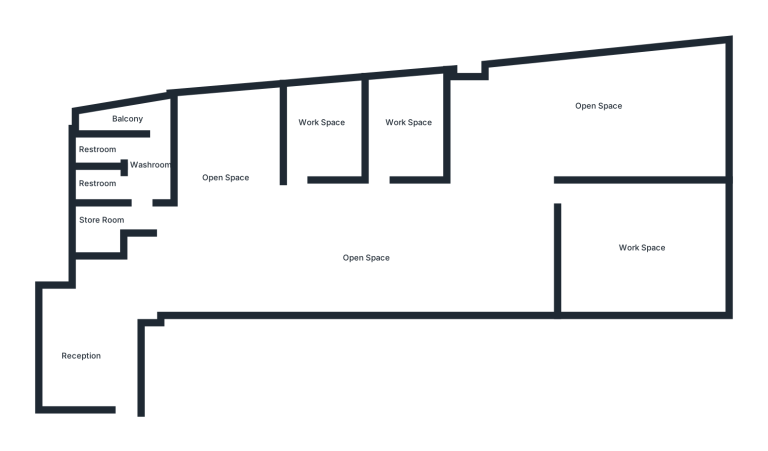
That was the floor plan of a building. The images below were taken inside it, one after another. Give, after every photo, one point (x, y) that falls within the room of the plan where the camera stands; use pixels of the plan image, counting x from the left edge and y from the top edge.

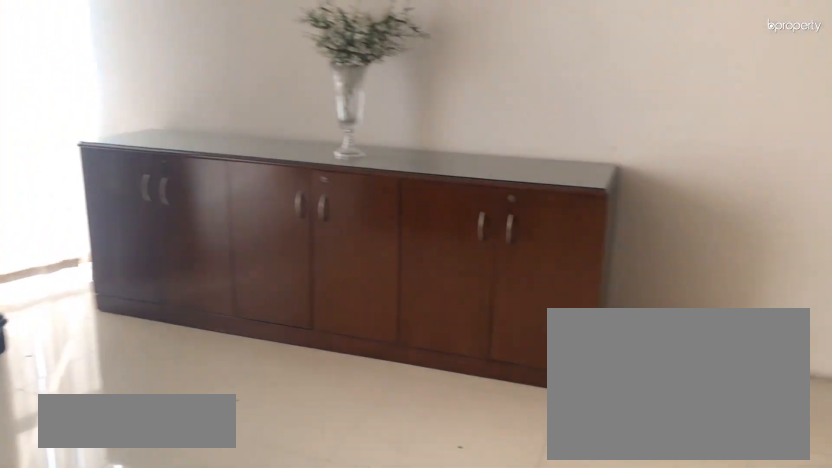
(633, 238)
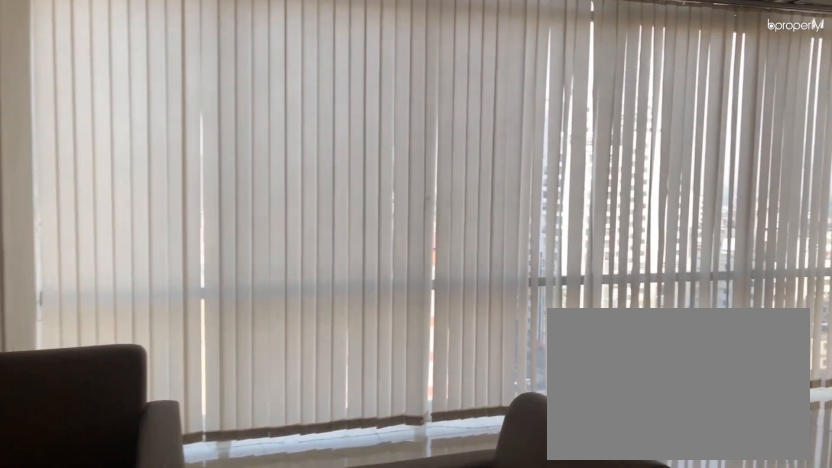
(540, 133)
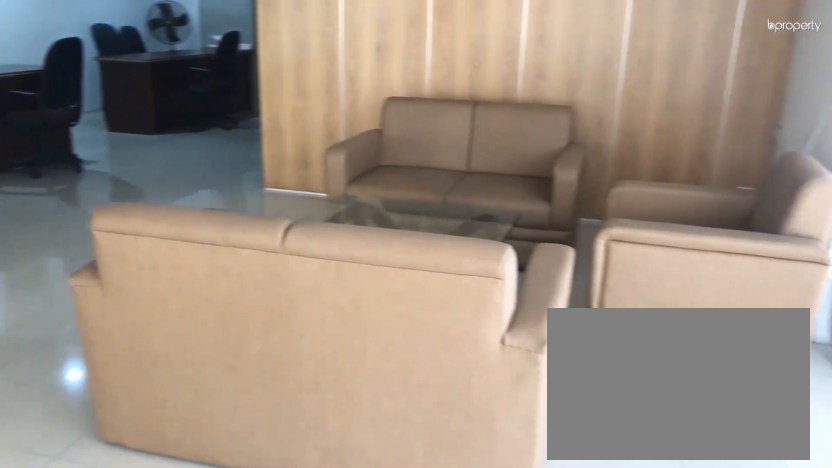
(608, 116)
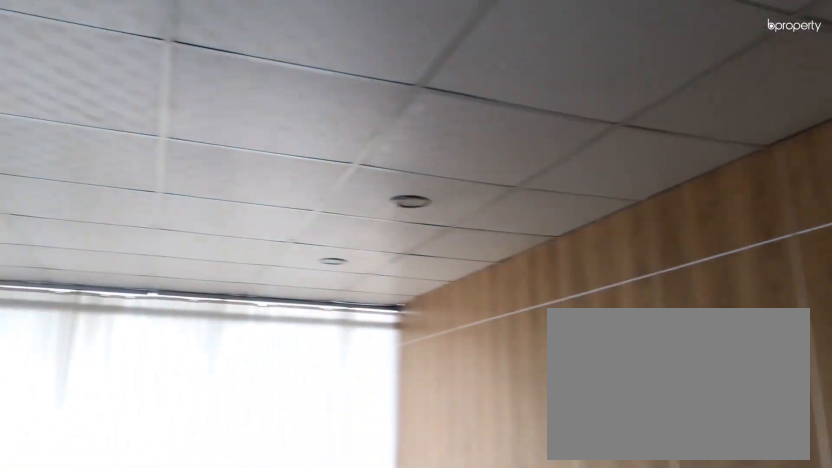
(608, 116)
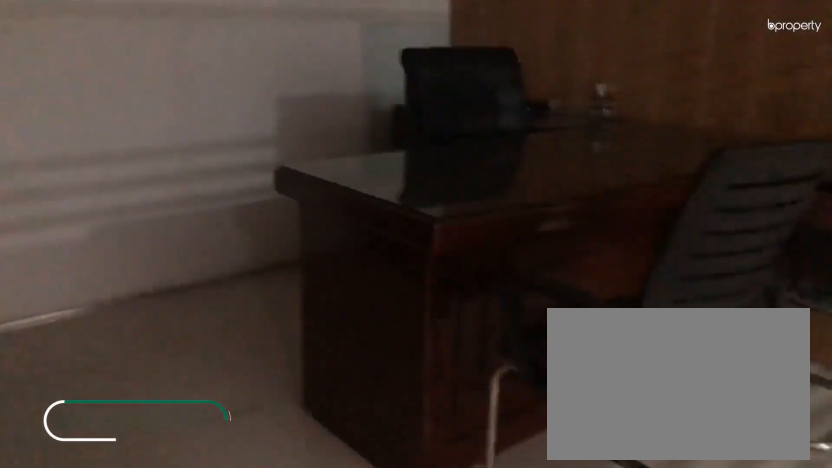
(393, 134)
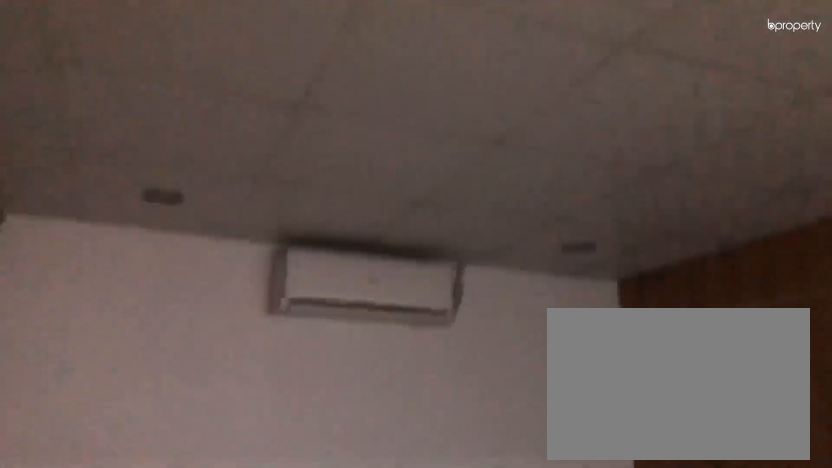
(393, 134)
